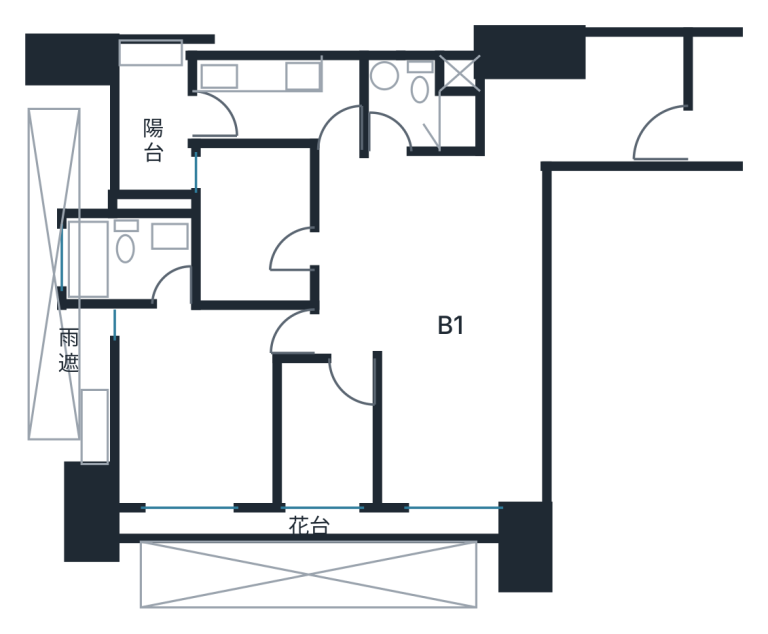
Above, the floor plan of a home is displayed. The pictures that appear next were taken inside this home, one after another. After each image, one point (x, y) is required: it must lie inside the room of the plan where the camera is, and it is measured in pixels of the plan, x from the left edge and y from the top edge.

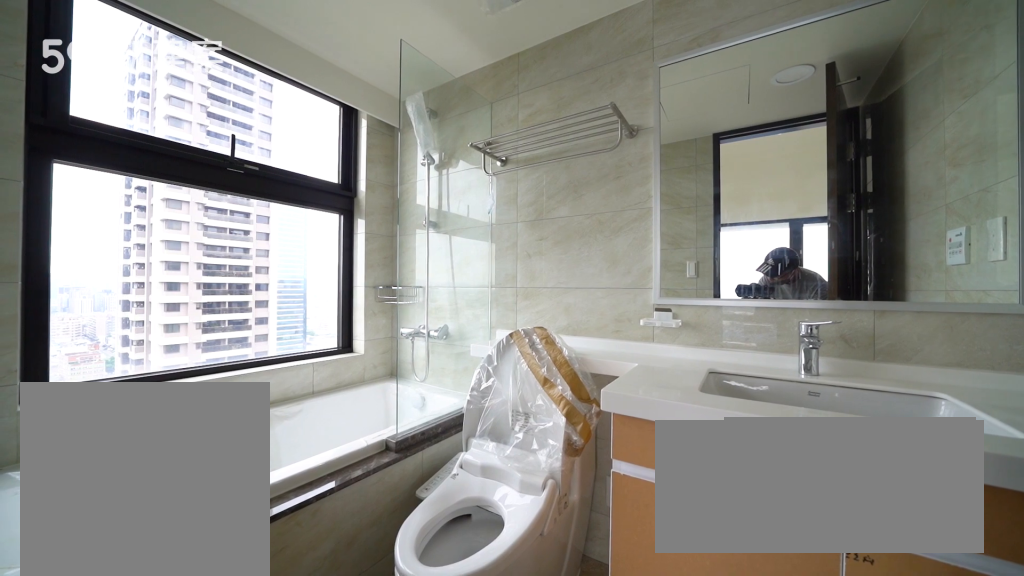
(128, 259)
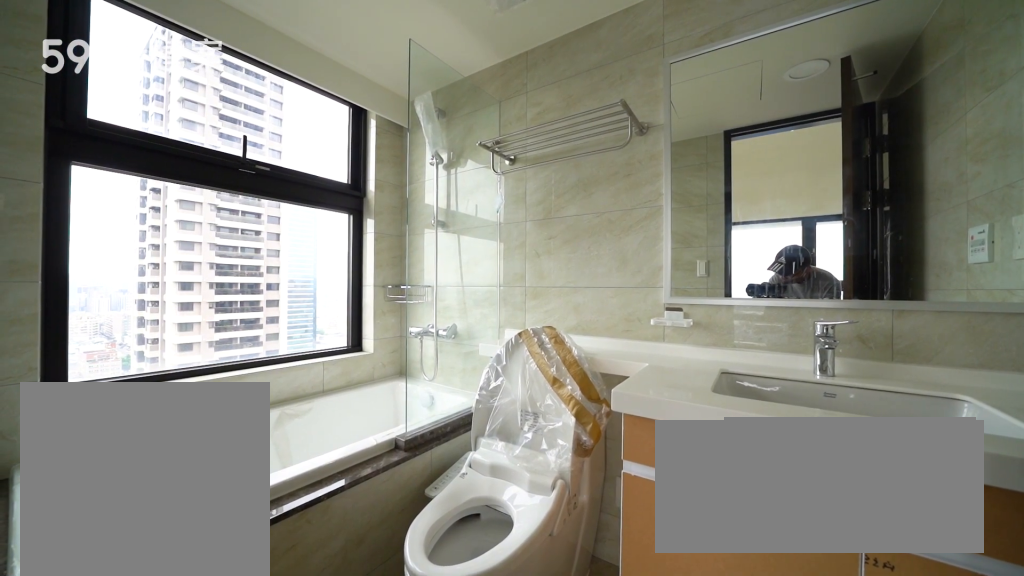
(128, 259)
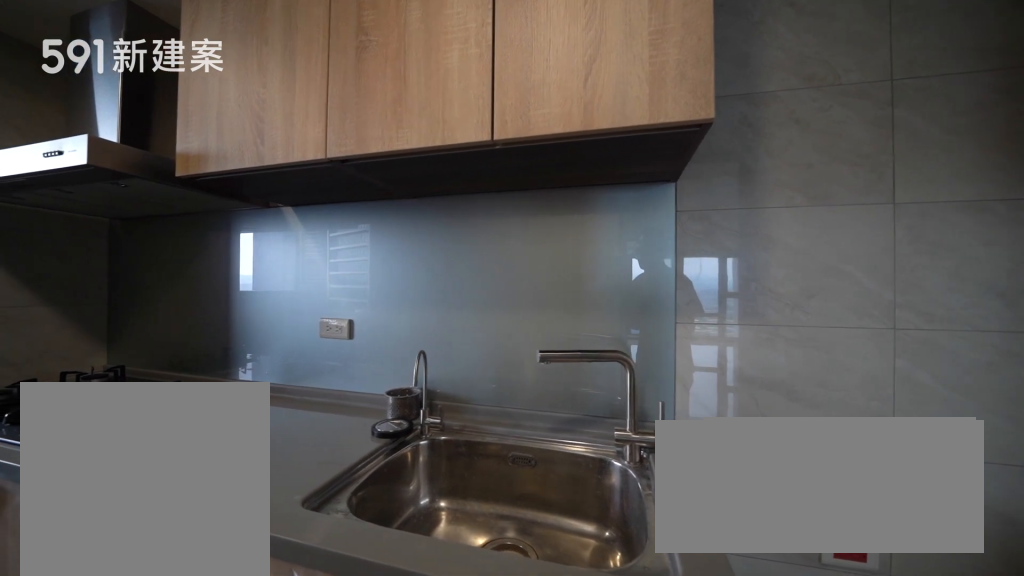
(279, 99)
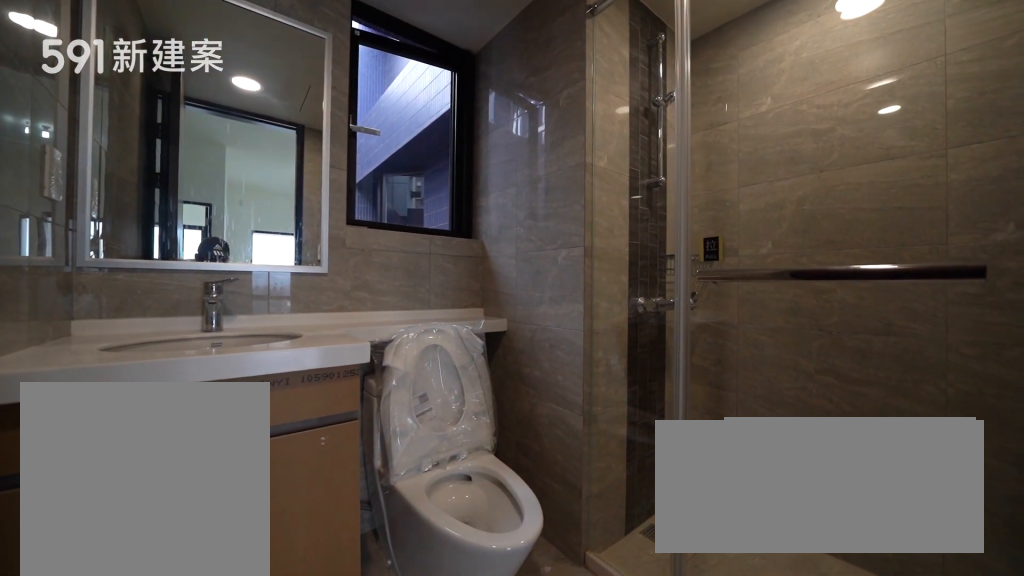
(418, 110)
